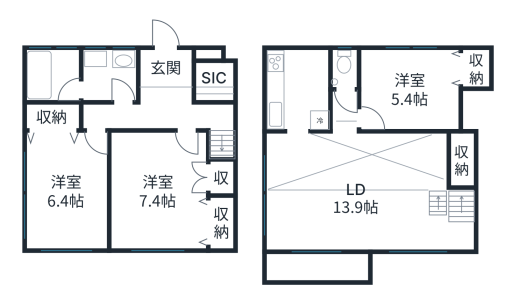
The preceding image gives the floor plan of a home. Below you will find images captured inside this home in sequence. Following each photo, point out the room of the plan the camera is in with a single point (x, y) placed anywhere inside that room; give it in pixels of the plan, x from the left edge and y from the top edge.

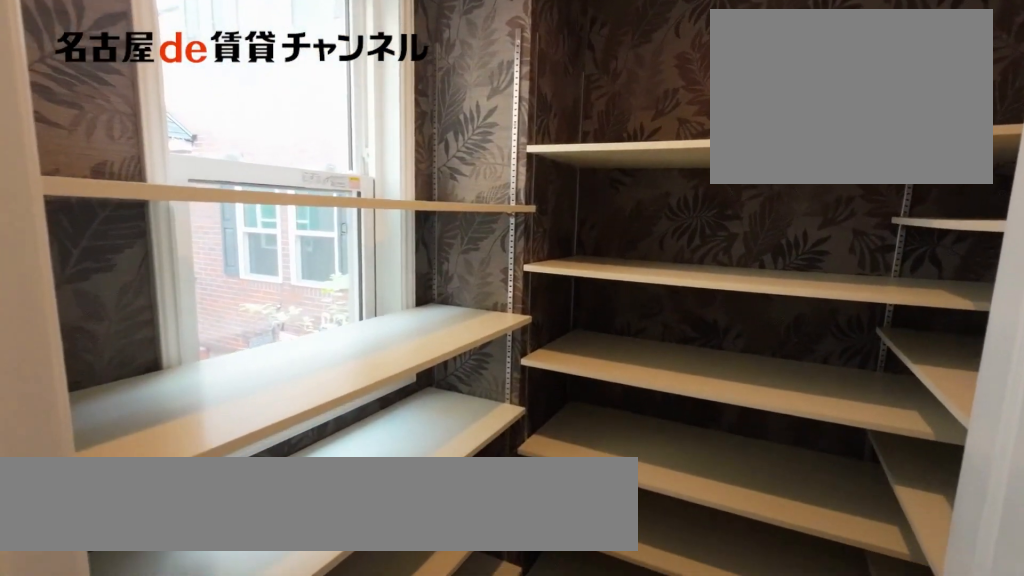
(215, 81)
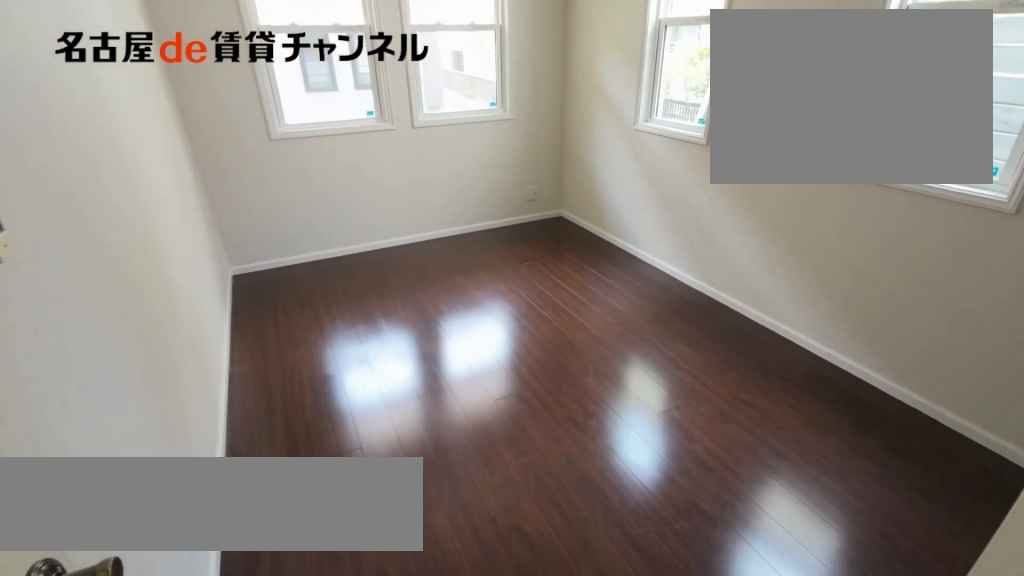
(67, 182)
